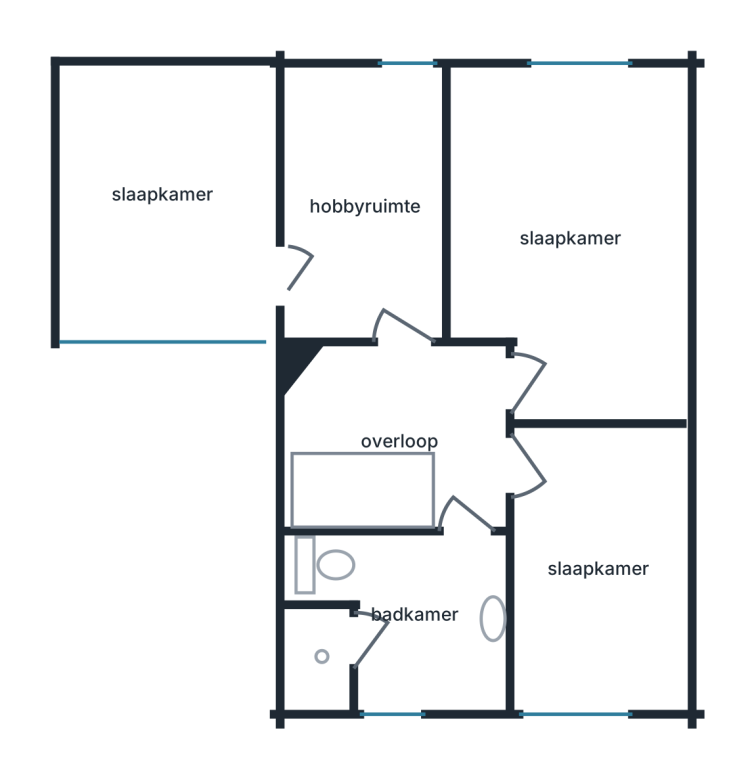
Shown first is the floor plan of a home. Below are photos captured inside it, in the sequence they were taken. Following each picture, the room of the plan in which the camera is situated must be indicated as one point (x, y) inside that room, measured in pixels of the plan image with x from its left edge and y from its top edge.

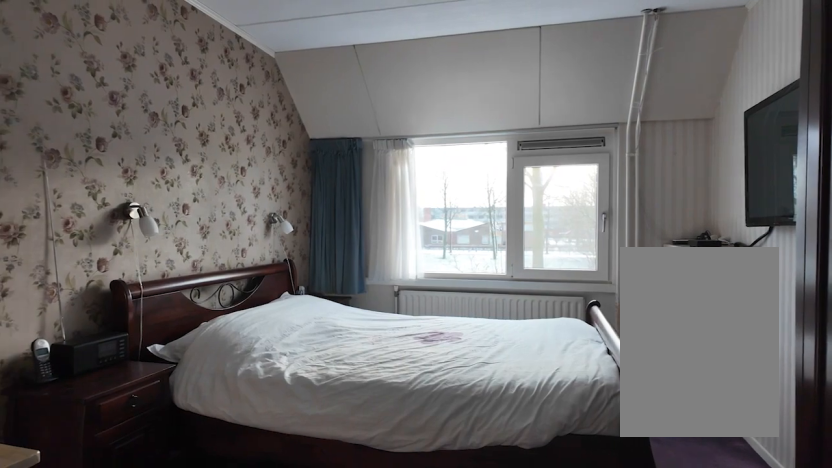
(572, 235)
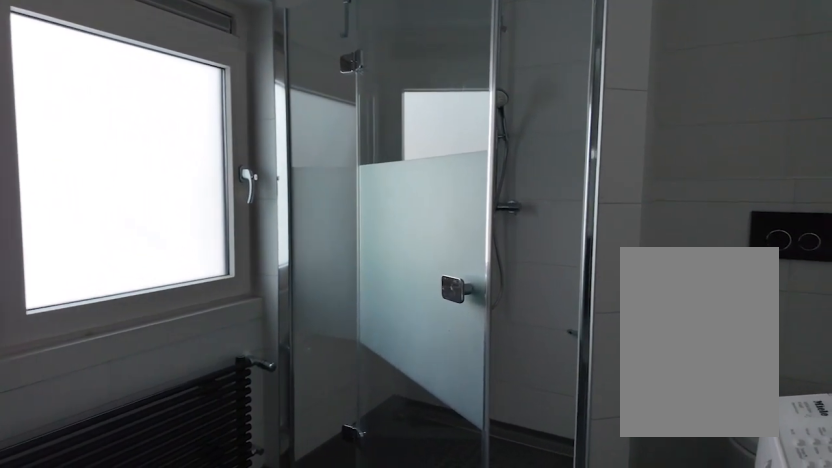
(399, 627)
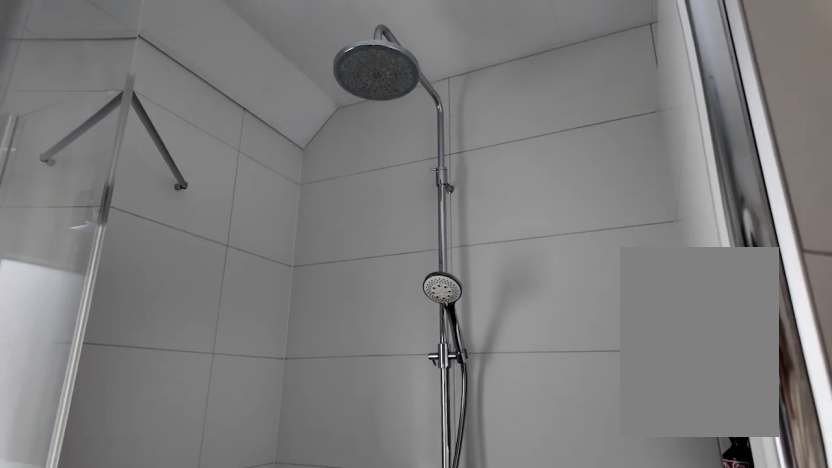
(399, 627)
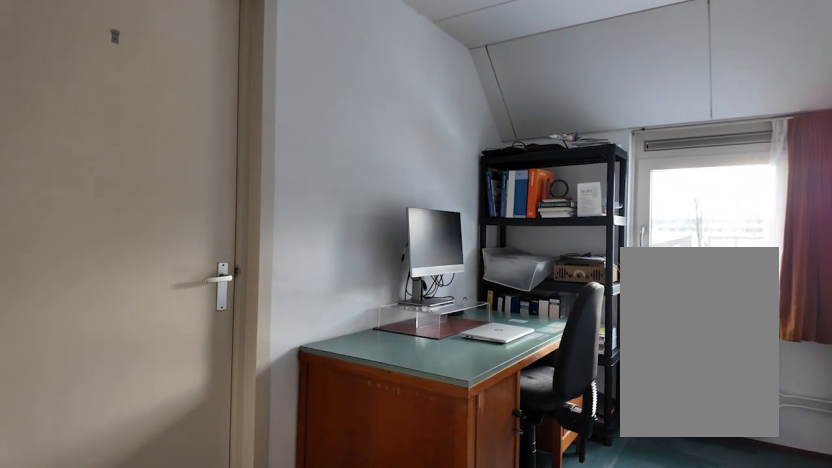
(363, 205)
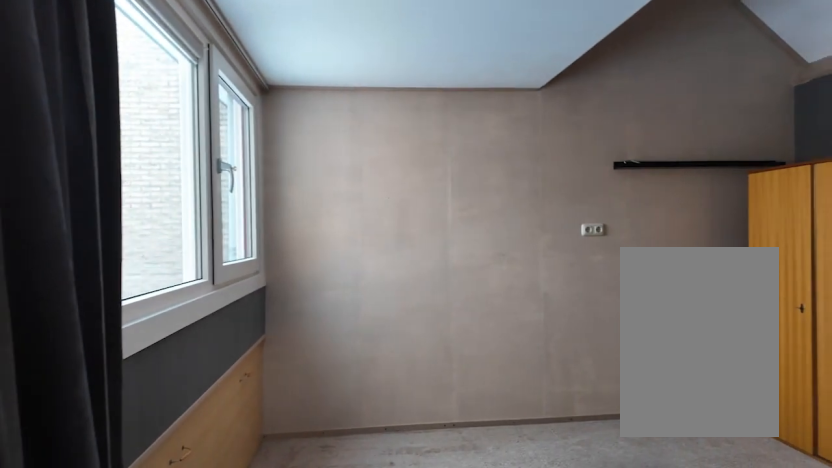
(166, 198)
